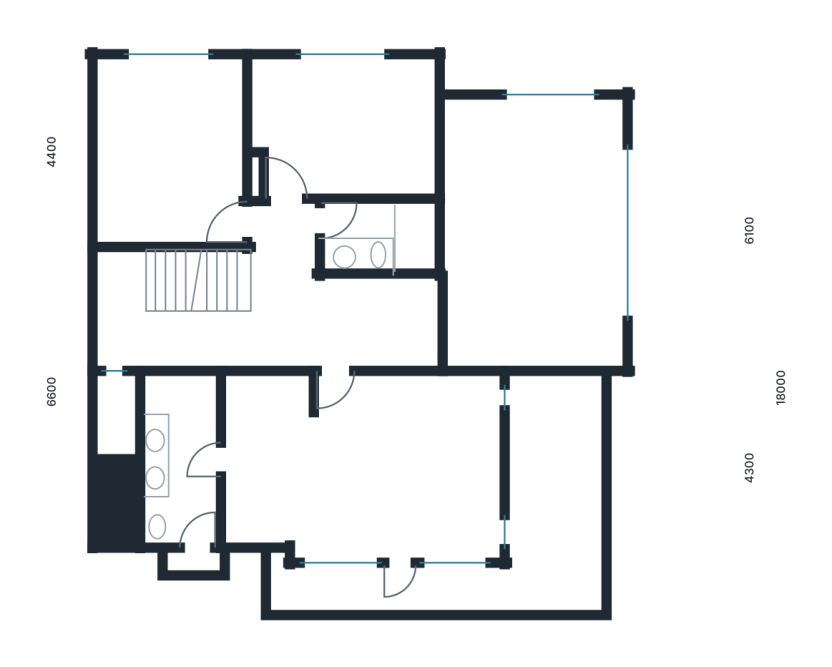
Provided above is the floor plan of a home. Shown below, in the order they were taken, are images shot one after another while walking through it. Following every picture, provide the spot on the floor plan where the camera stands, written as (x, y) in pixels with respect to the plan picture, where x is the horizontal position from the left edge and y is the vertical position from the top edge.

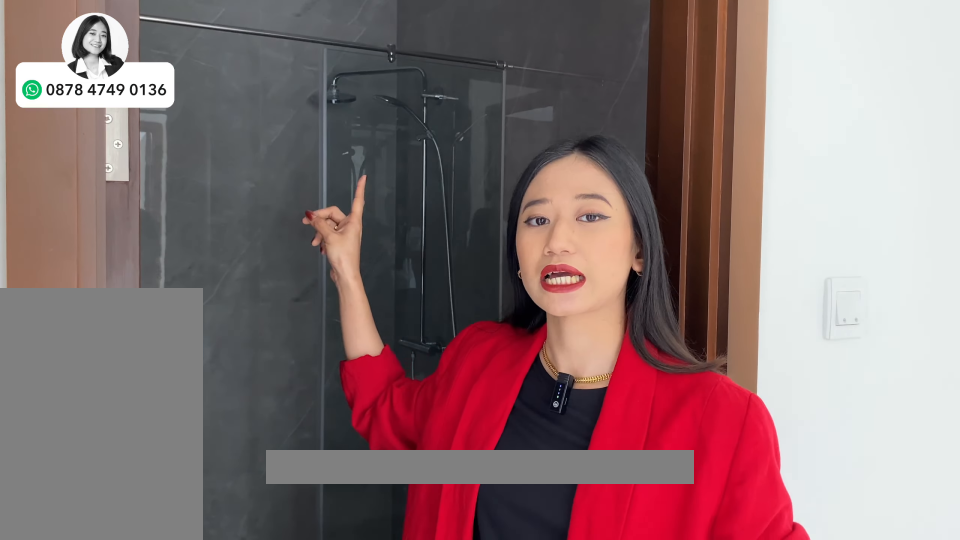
(395, 244)
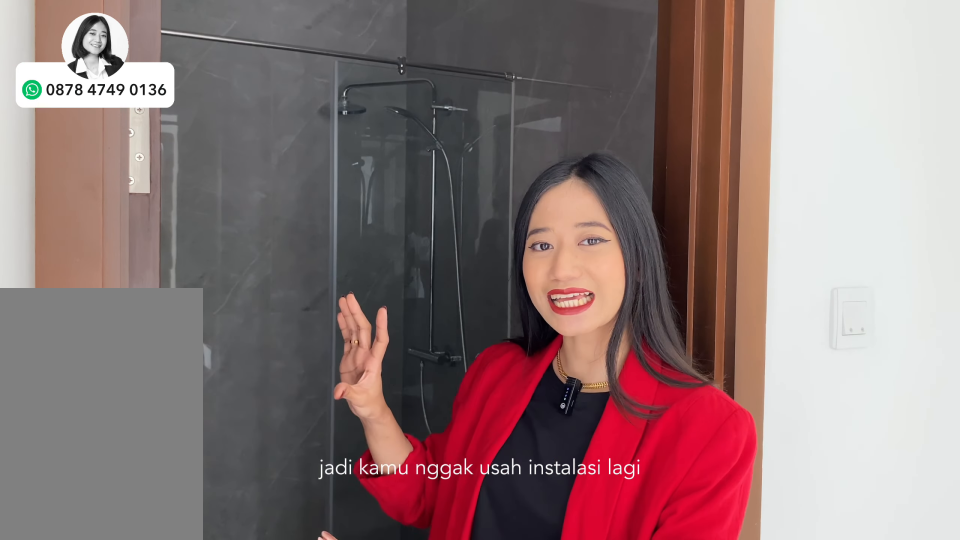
(395, 244)
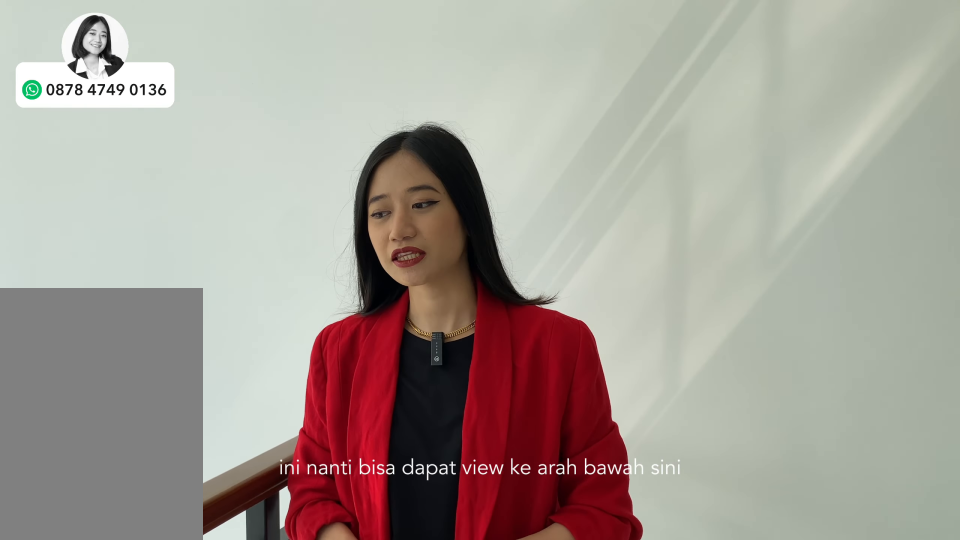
(399, 321)
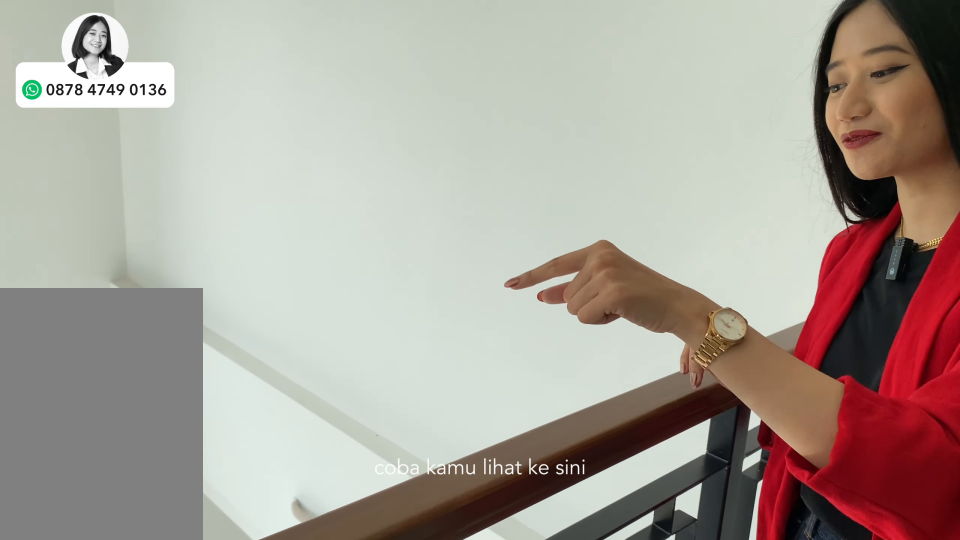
(399, 321)
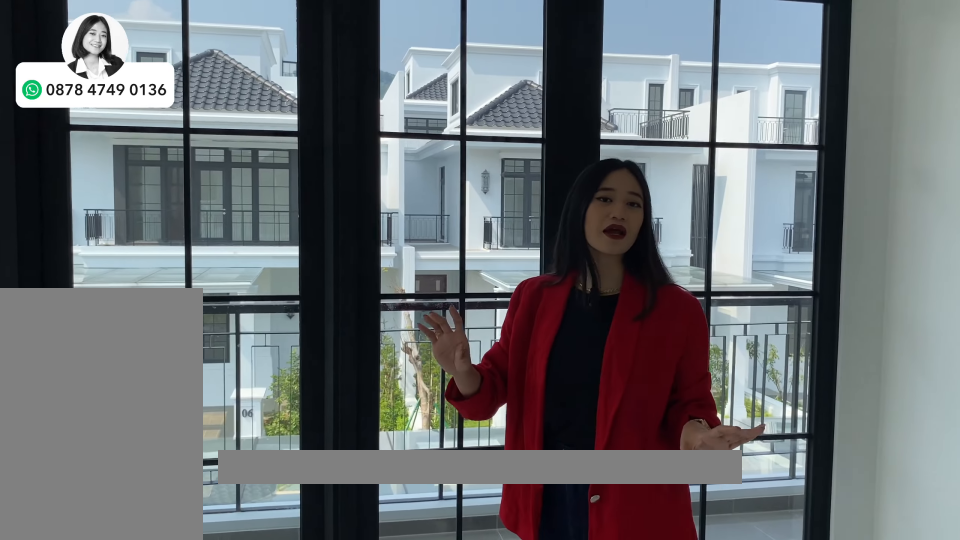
(263, 414)
